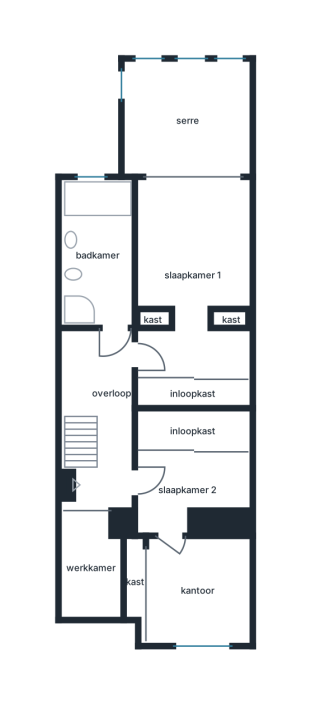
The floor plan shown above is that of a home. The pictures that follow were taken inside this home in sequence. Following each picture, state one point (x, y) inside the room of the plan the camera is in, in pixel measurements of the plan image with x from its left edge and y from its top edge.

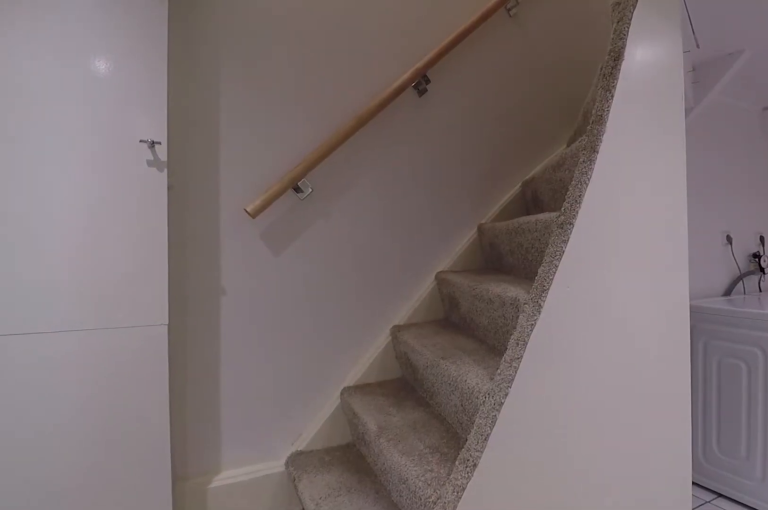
(104, 428)
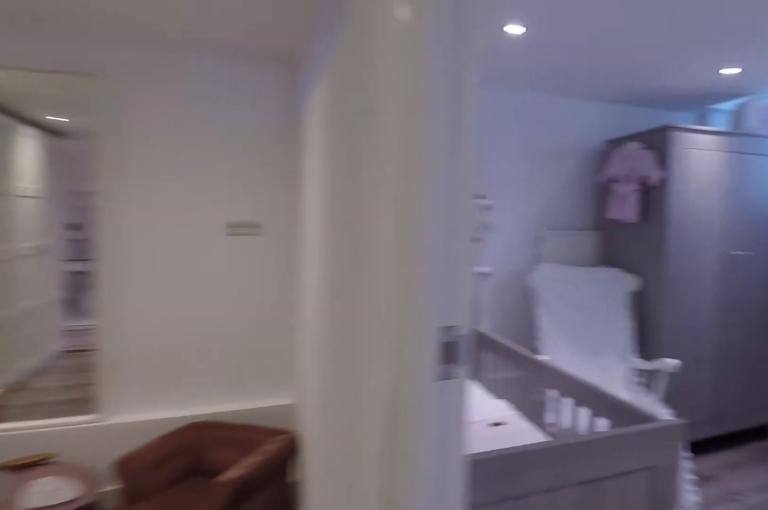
(187, 487)
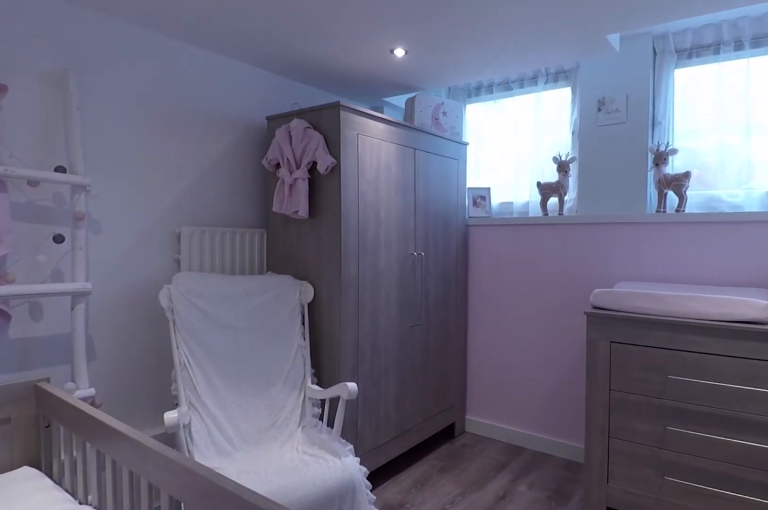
(197, 591)
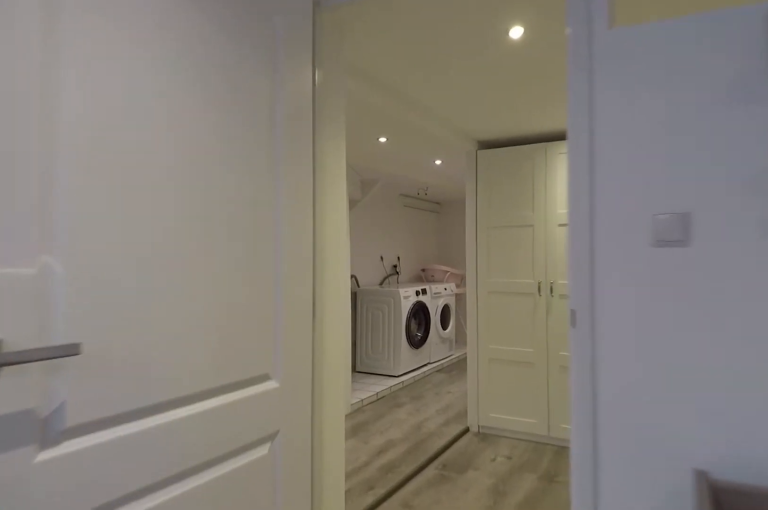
(197, 591)
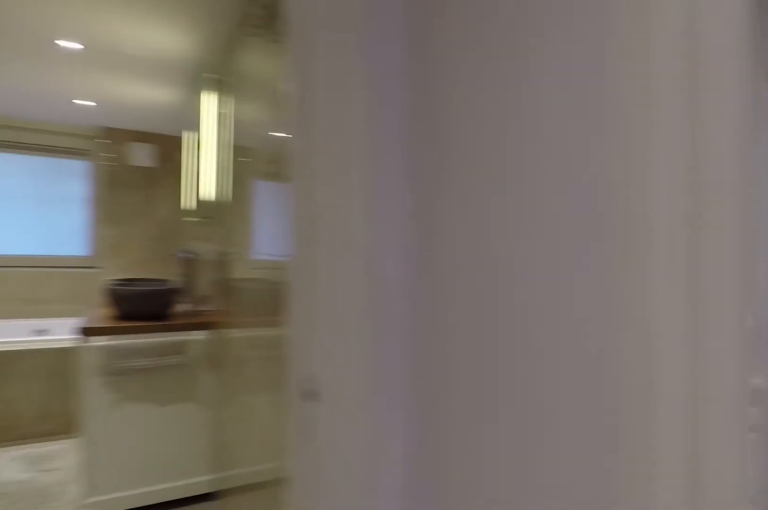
(104, 428)
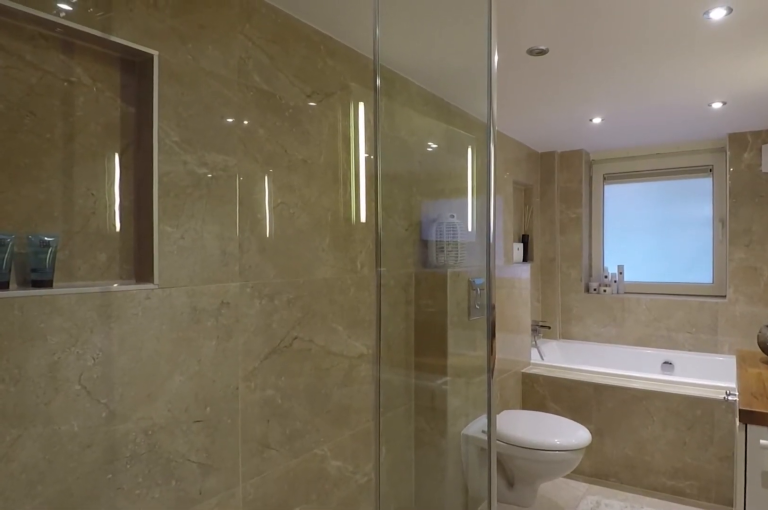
(98, 255)
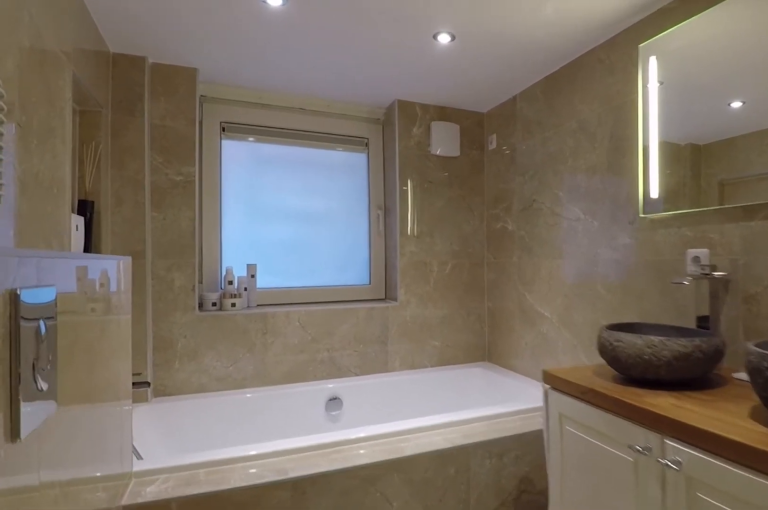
(98, 255)
